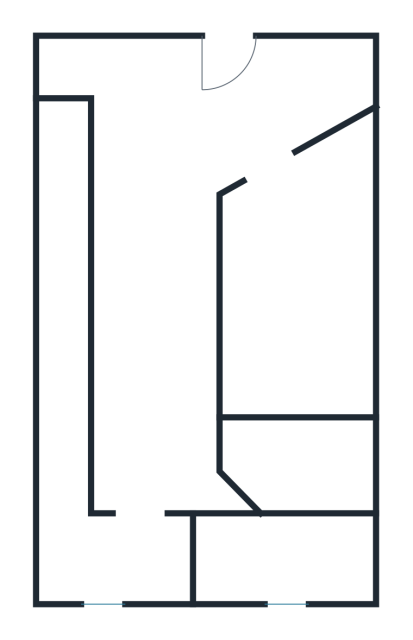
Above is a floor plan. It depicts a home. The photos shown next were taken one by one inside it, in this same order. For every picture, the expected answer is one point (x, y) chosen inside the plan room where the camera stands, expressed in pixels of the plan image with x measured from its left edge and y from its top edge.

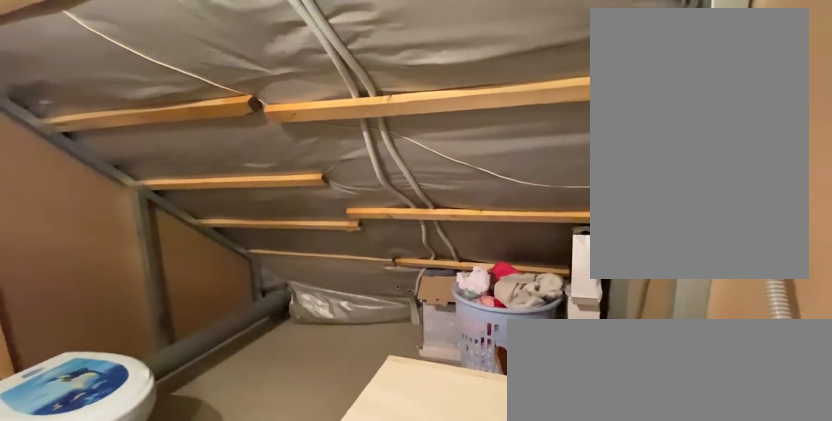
(300, 468)
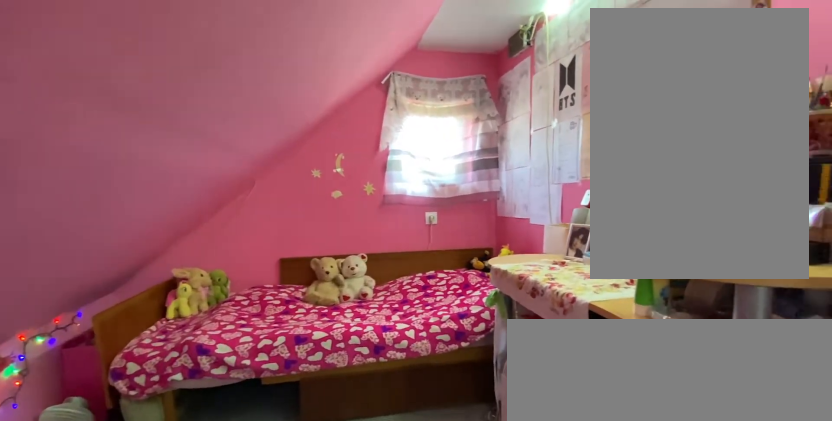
(279, 563)
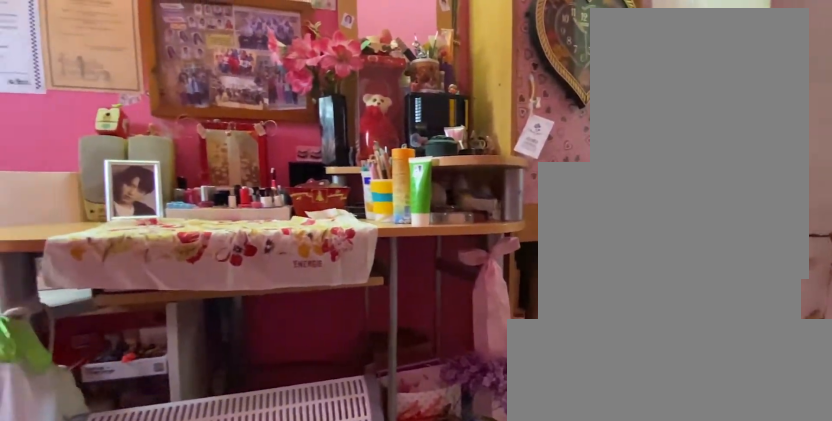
(280, 563)
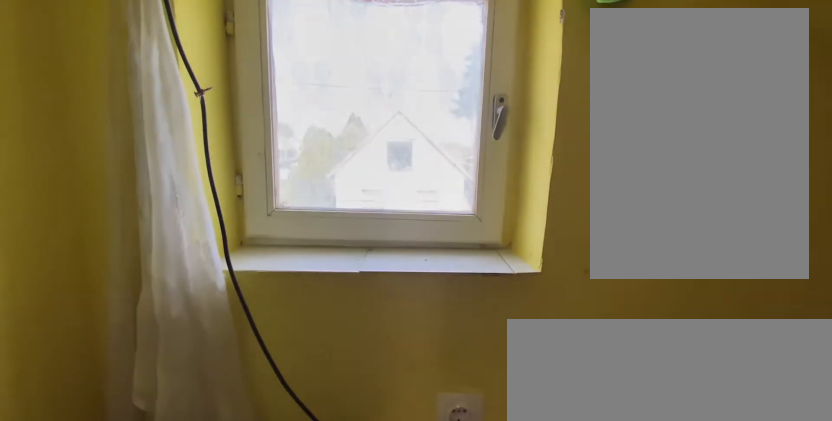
(109, 563)
